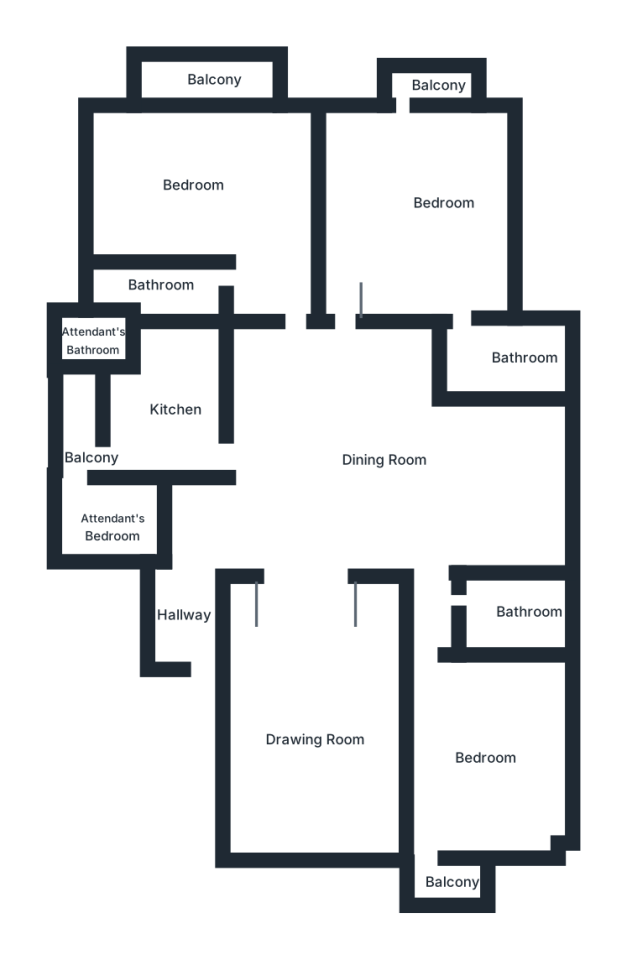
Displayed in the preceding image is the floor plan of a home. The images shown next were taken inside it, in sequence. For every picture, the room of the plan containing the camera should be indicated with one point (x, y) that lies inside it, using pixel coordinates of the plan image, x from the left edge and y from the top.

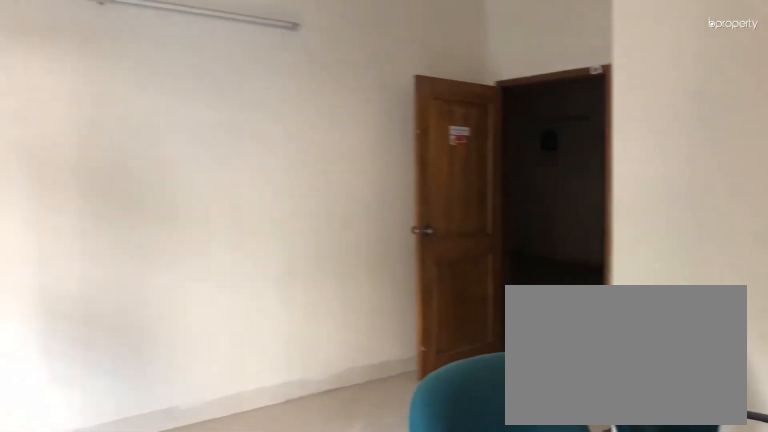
(236, 213)
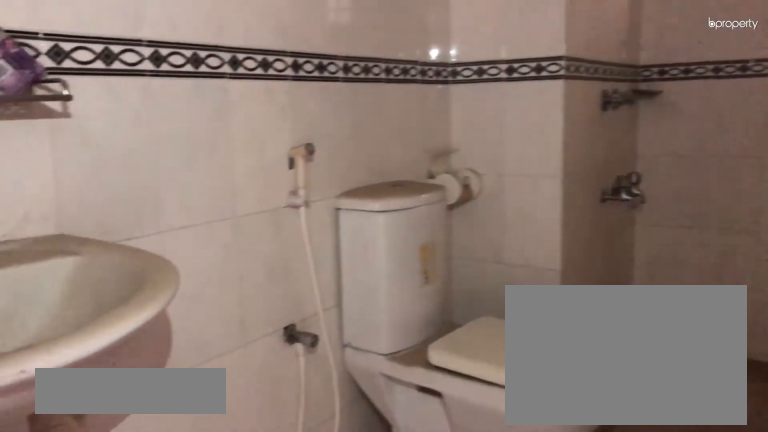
(180, 289)
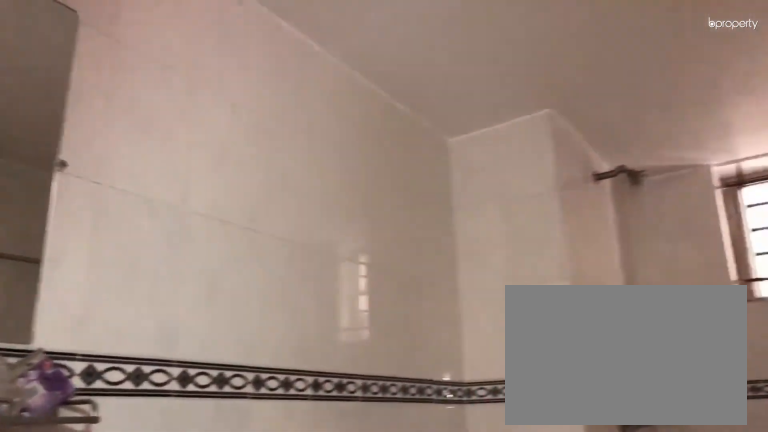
(180, 289)
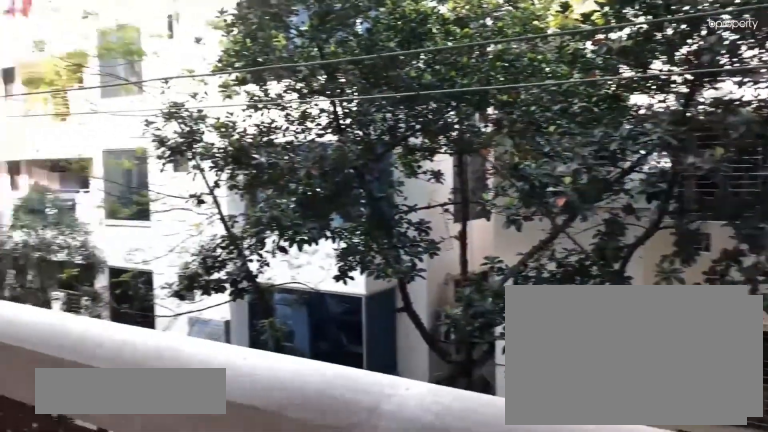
(245, 81)
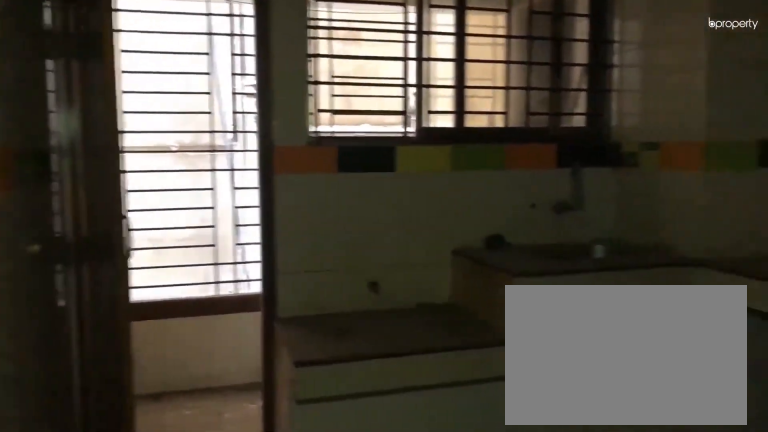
(175, 405)
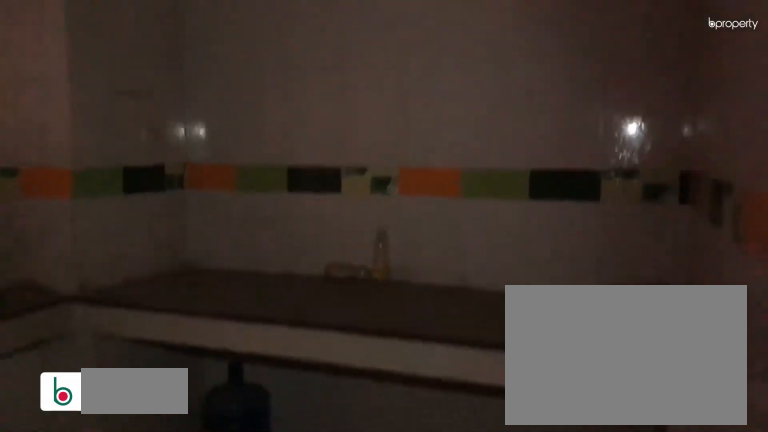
(175, 405)
